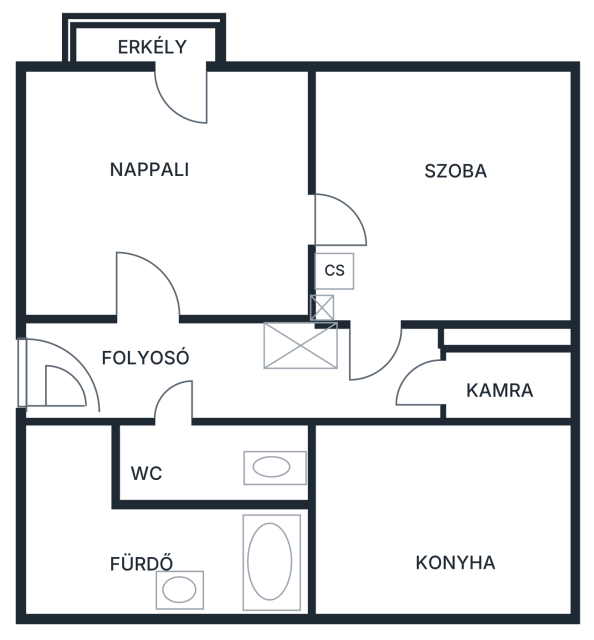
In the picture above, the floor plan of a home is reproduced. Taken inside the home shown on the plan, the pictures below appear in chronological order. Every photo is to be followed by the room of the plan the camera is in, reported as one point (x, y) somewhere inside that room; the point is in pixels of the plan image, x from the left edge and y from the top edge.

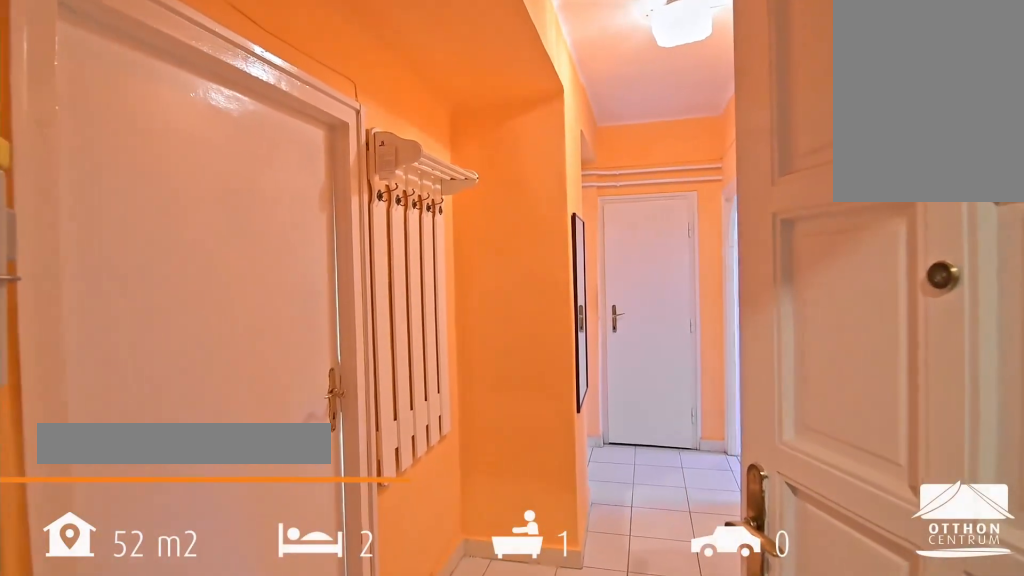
(62, 371)
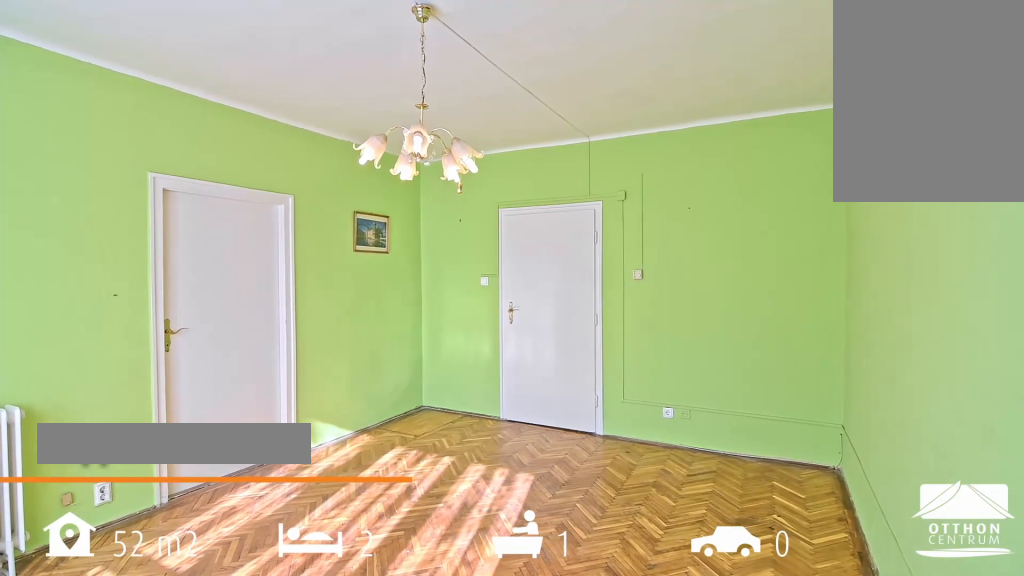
(182, 207)
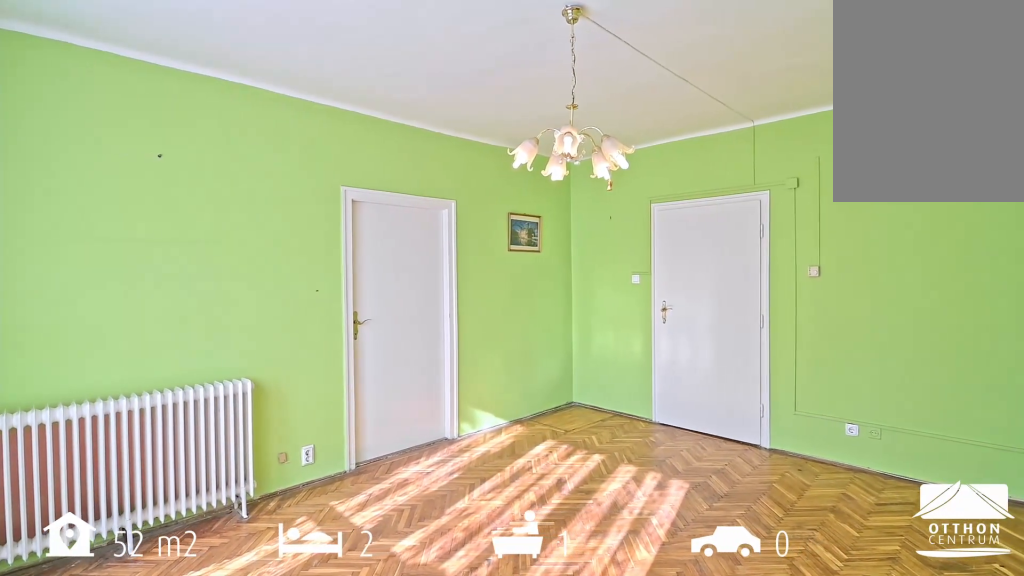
(182, 207)
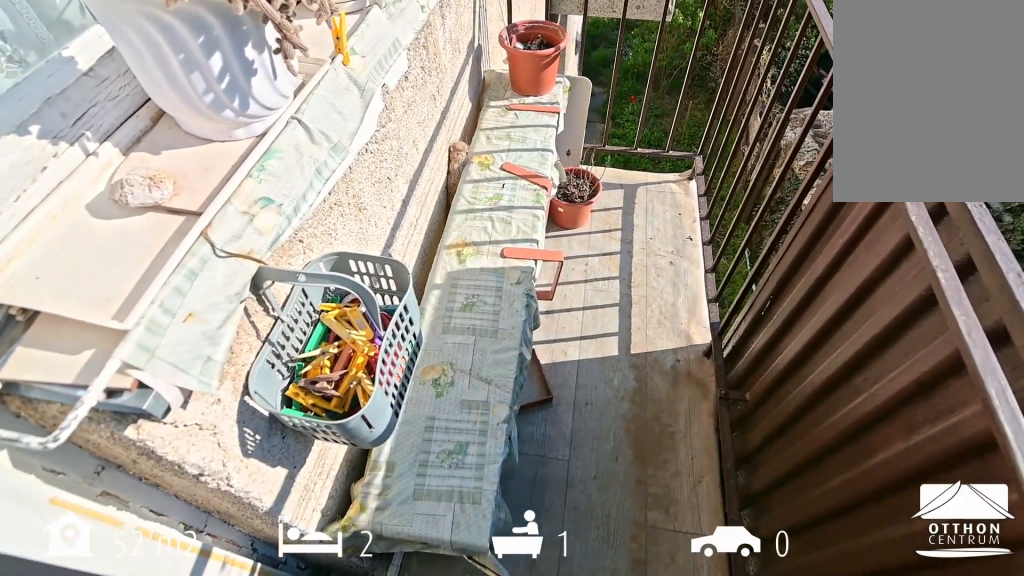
(157, 43)
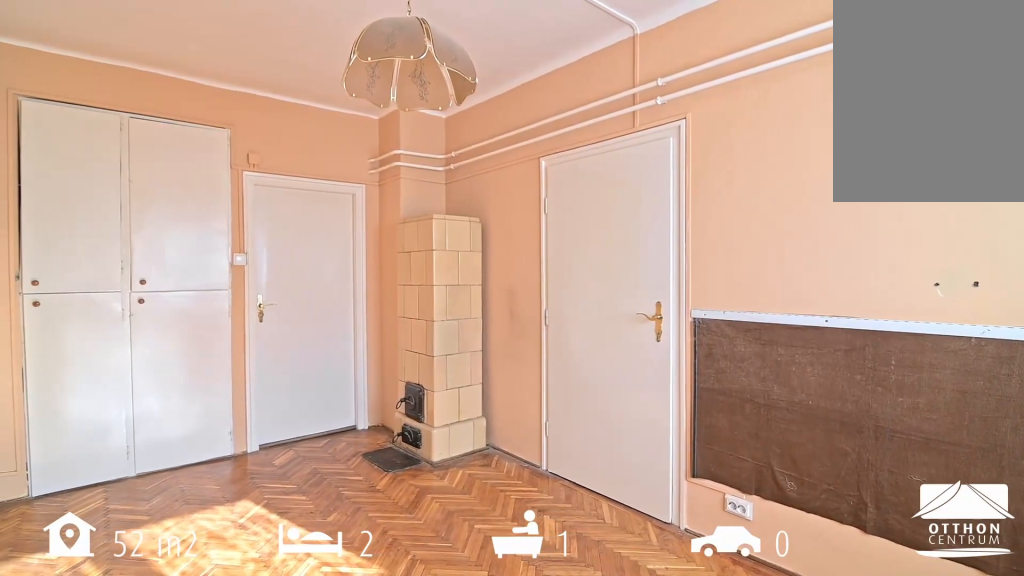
(460, 214)
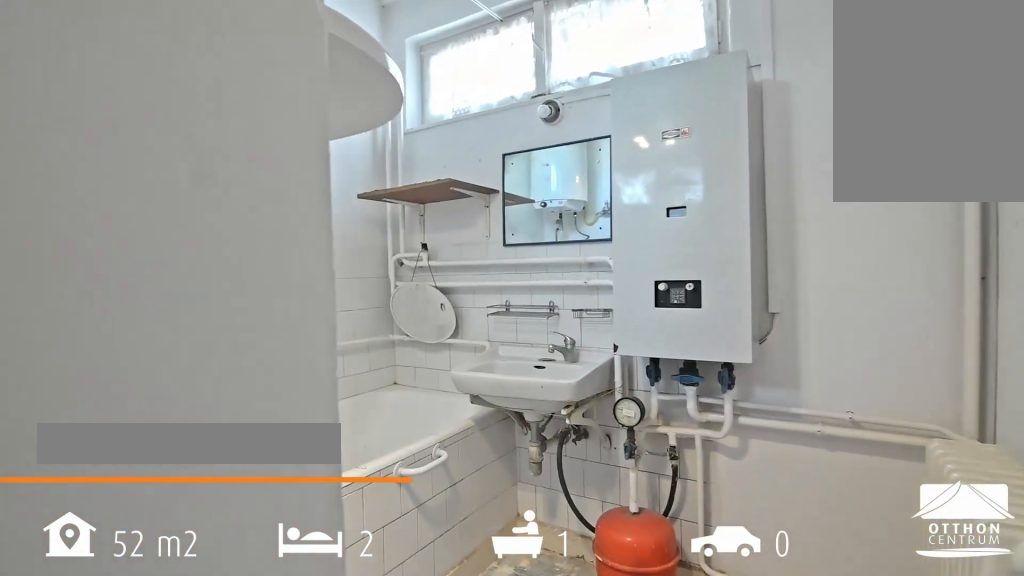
(81, 554)
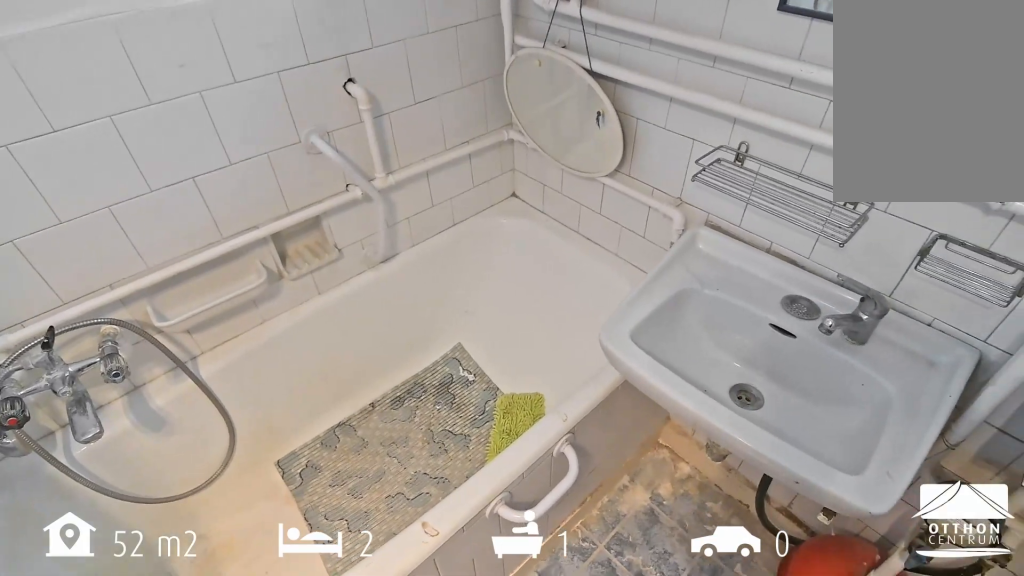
(81, 554)
